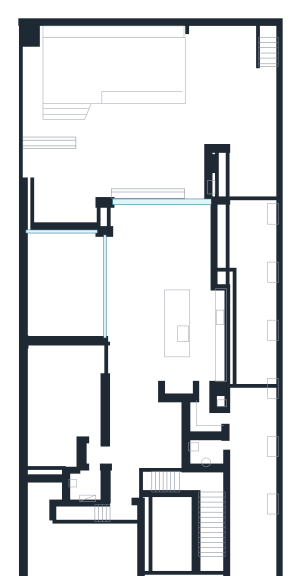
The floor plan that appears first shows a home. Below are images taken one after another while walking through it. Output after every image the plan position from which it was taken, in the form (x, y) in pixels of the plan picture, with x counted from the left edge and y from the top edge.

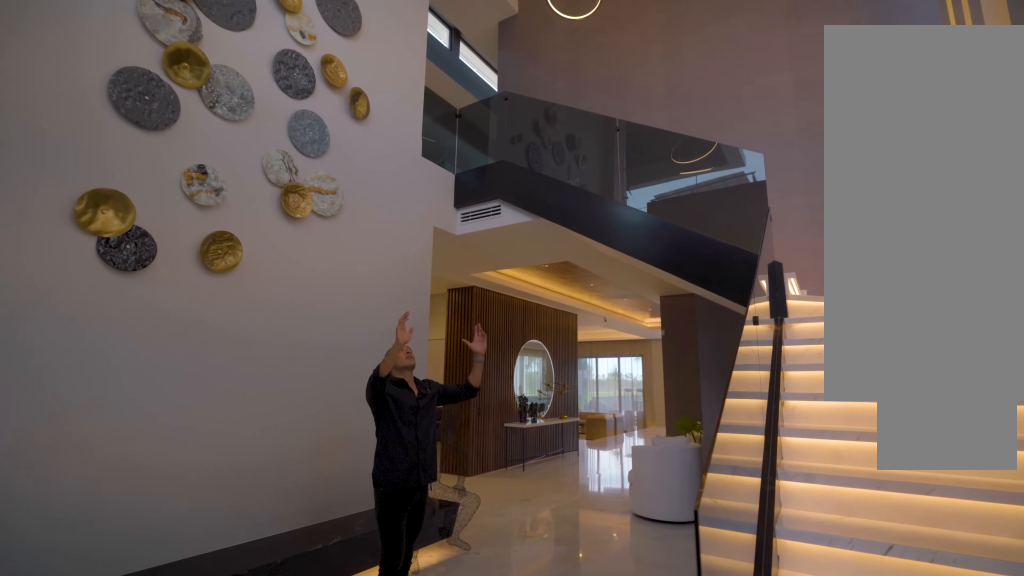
(183, 553)
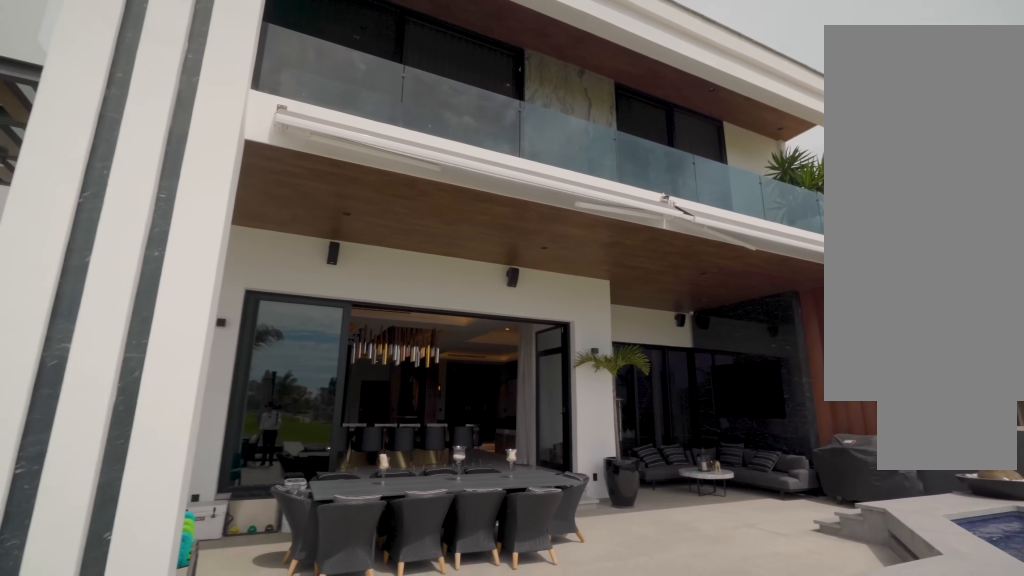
(204, 94)
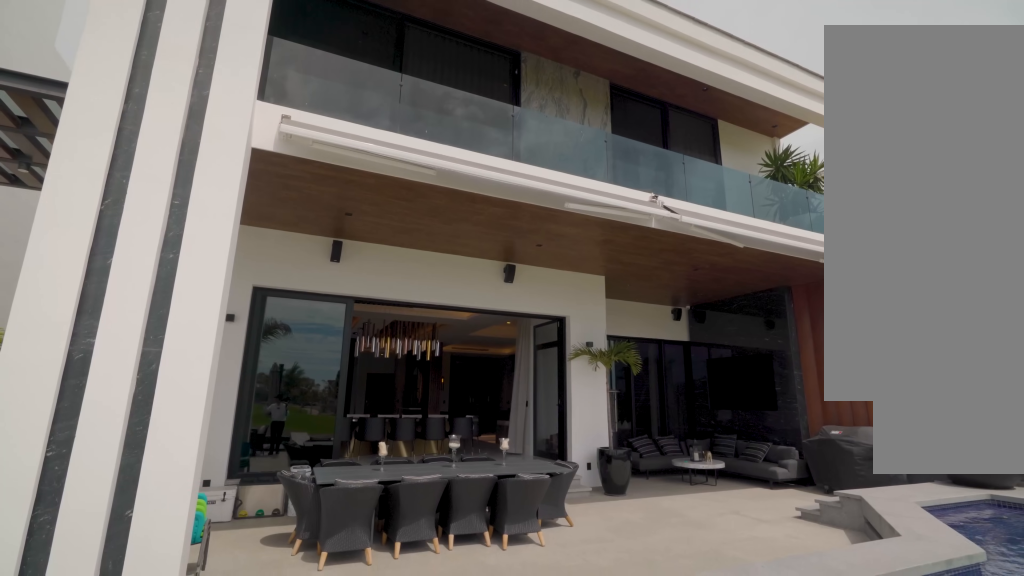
(204, 94)
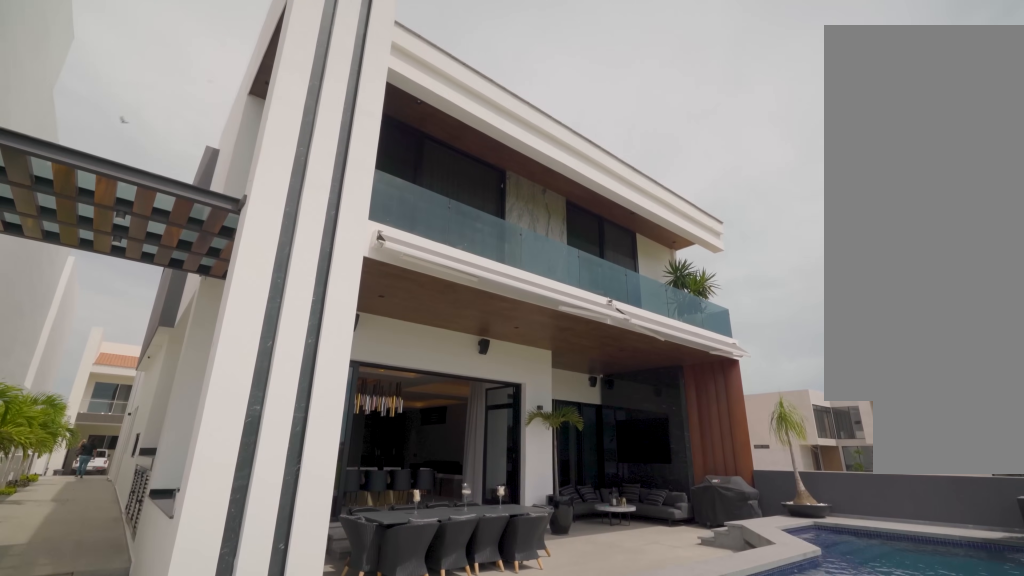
(238, 75)
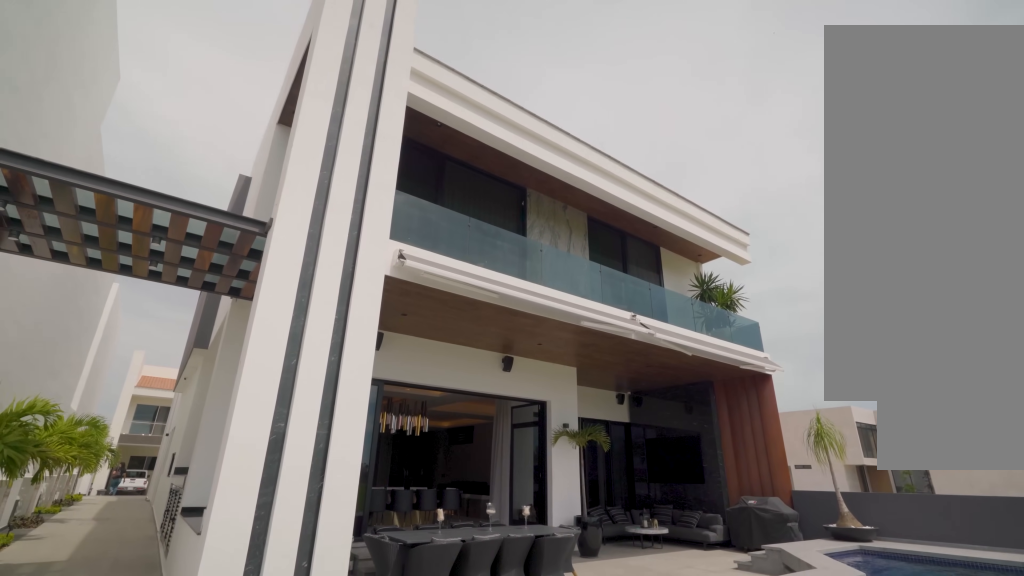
(238, 75)
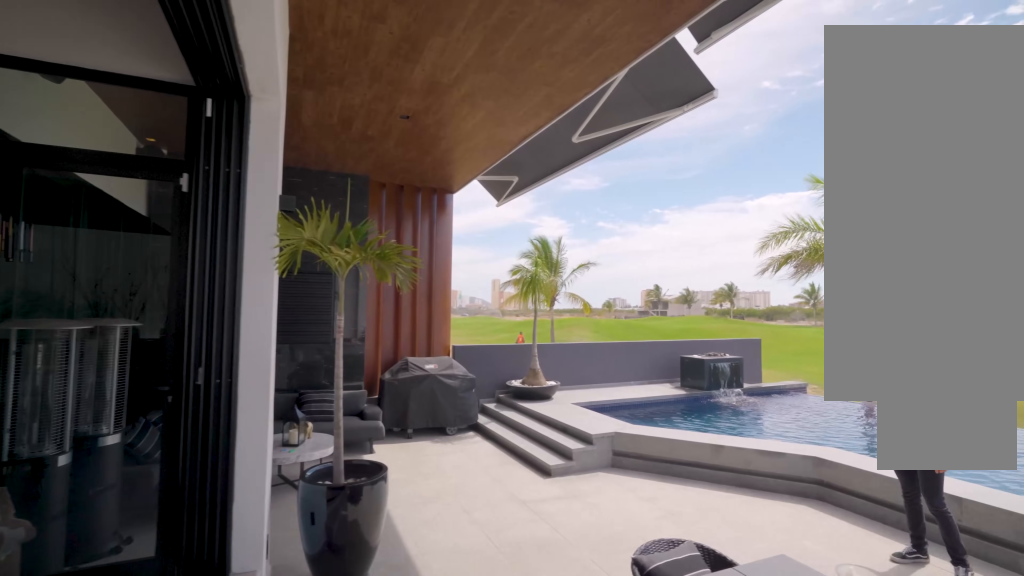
(165, 189)
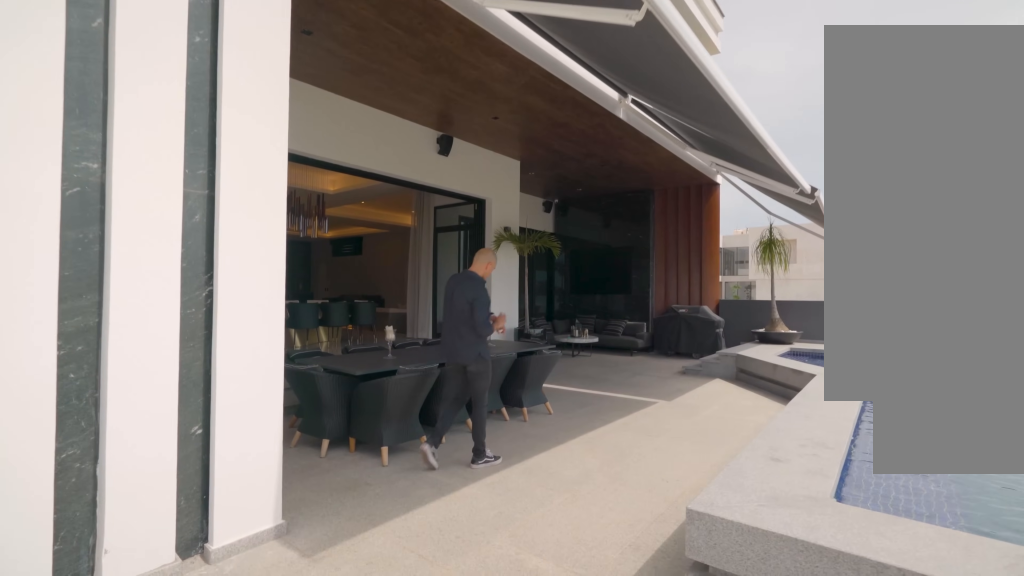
(209, 98)
